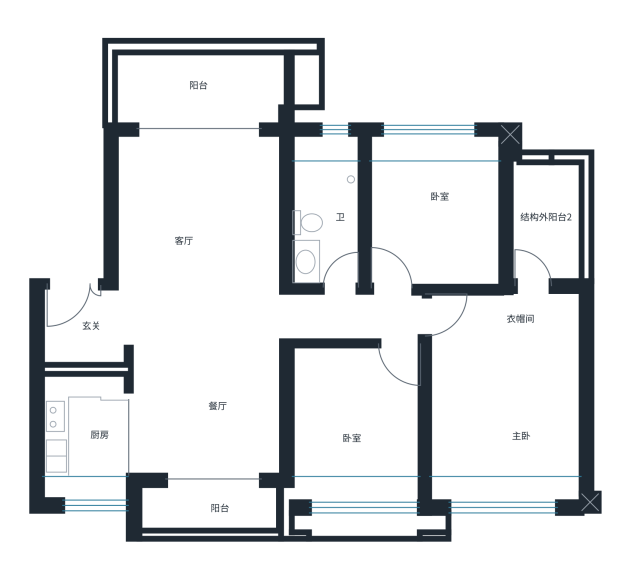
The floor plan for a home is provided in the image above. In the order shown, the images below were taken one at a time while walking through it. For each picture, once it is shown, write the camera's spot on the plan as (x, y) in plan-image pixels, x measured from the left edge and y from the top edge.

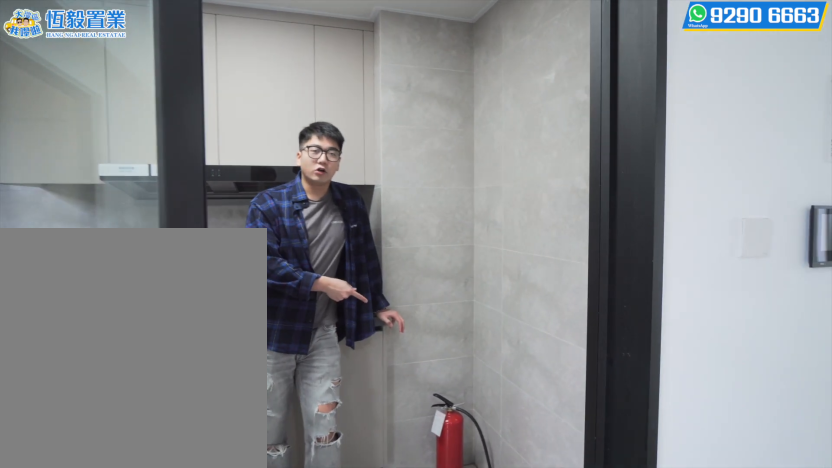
(96, 407)
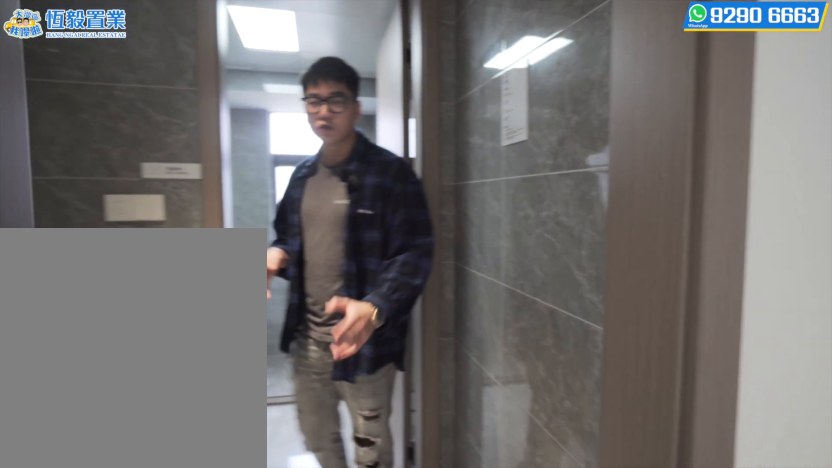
(338, 253)
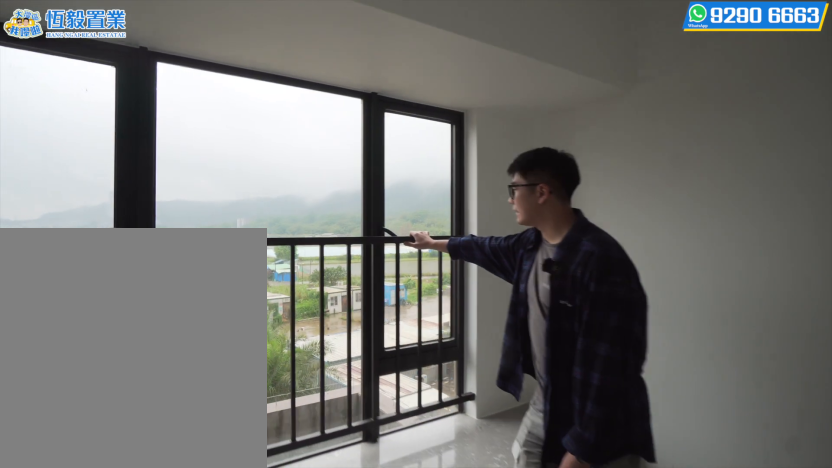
(464, 183)
